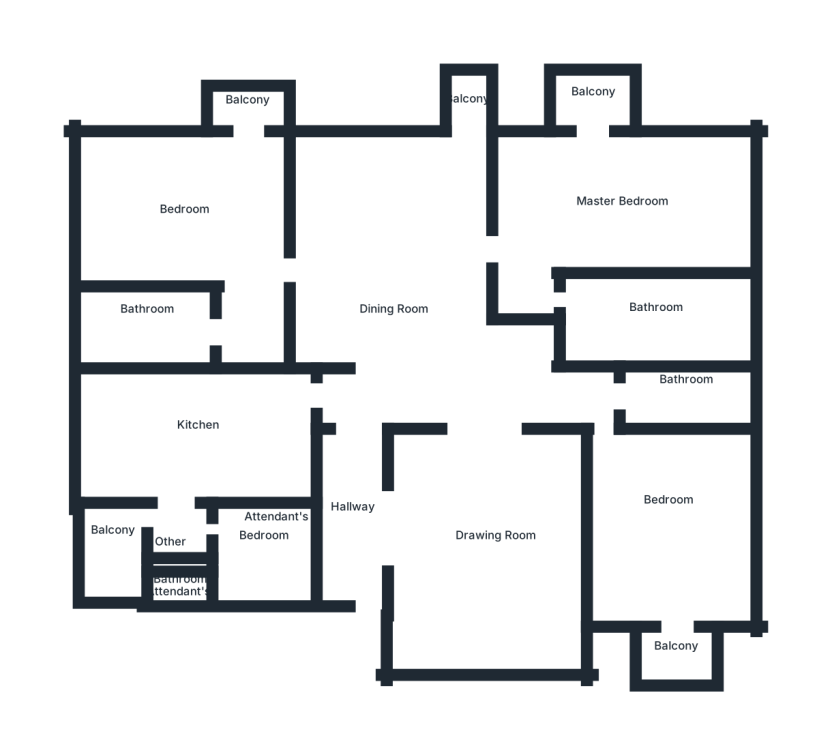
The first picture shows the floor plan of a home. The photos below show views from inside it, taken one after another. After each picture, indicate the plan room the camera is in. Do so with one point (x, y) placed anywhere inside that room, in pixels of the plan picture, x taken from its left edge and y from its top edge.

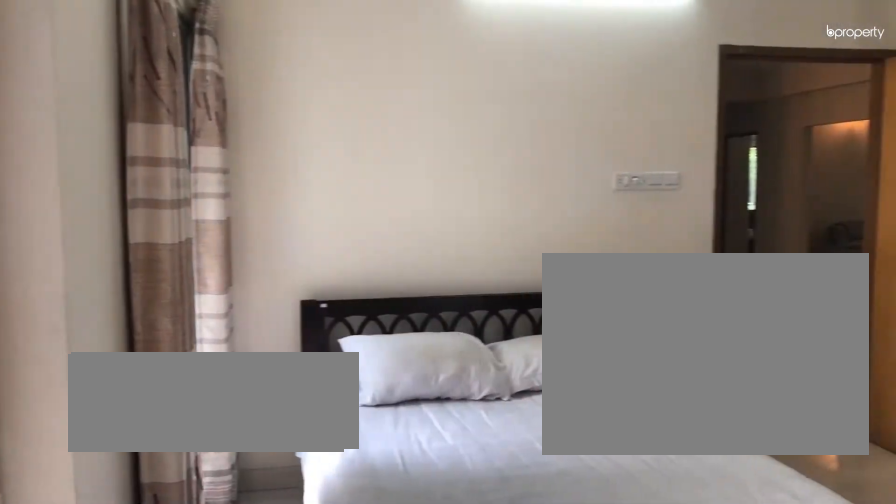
(196, 211)
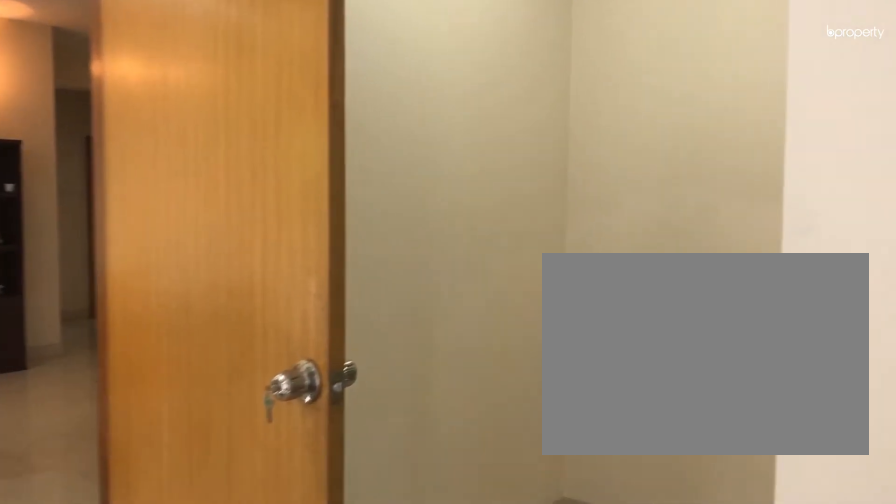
(230, 226)
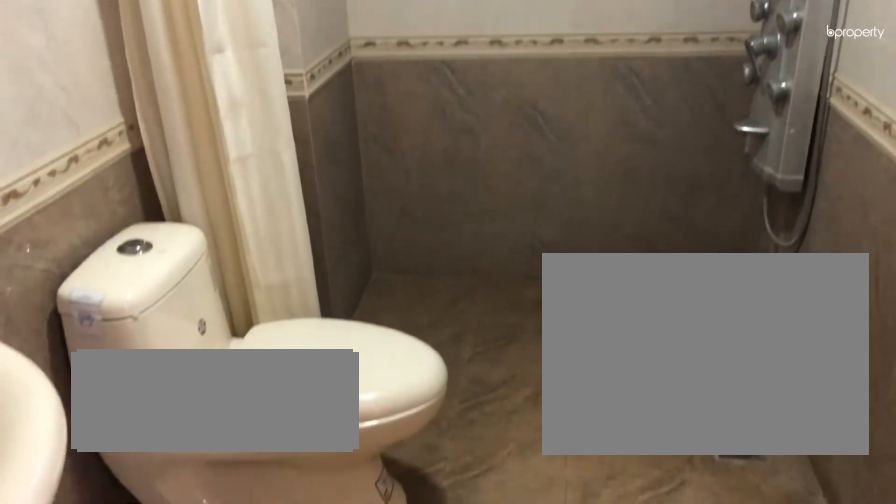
(163, 327)
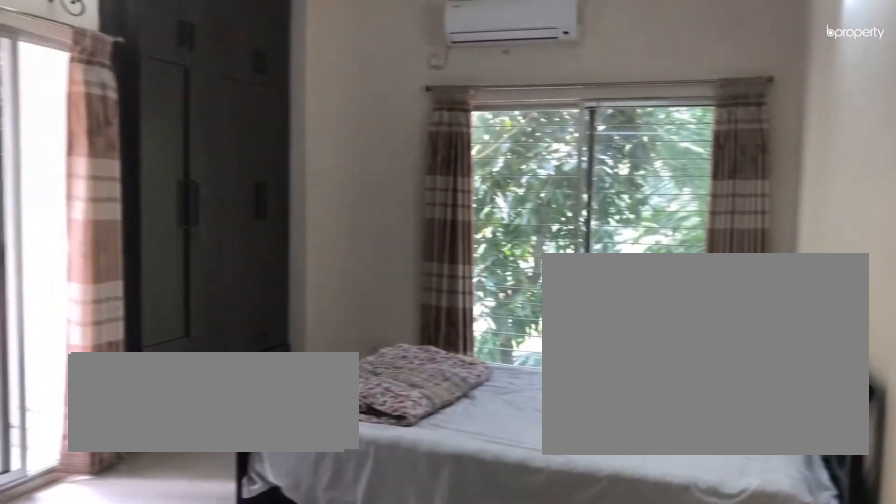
(620, 207)
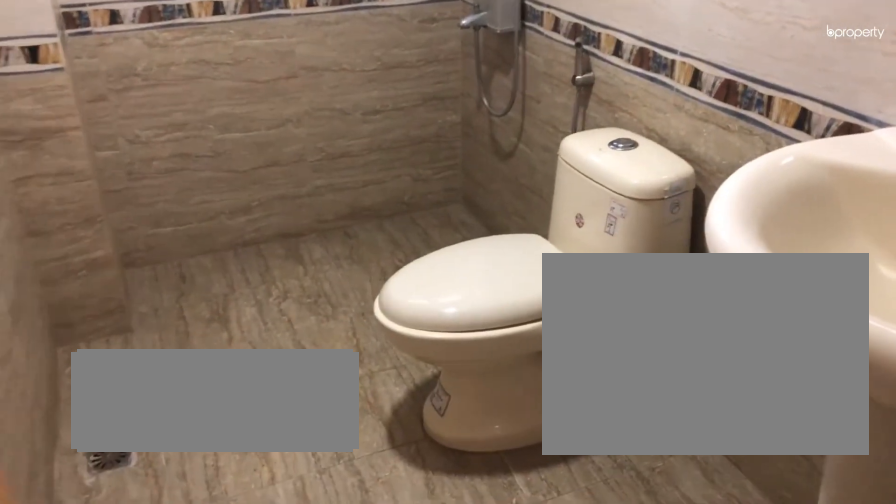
(682, 395)
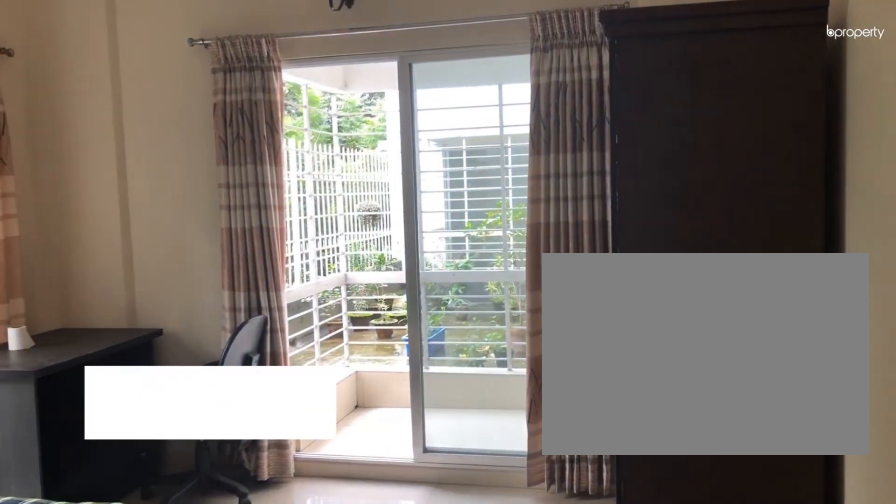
(668, 512)
